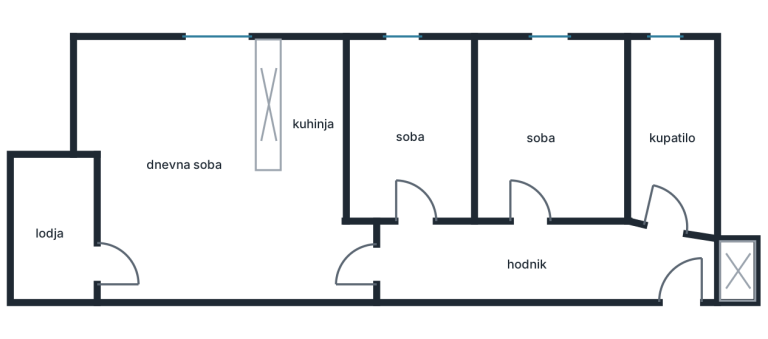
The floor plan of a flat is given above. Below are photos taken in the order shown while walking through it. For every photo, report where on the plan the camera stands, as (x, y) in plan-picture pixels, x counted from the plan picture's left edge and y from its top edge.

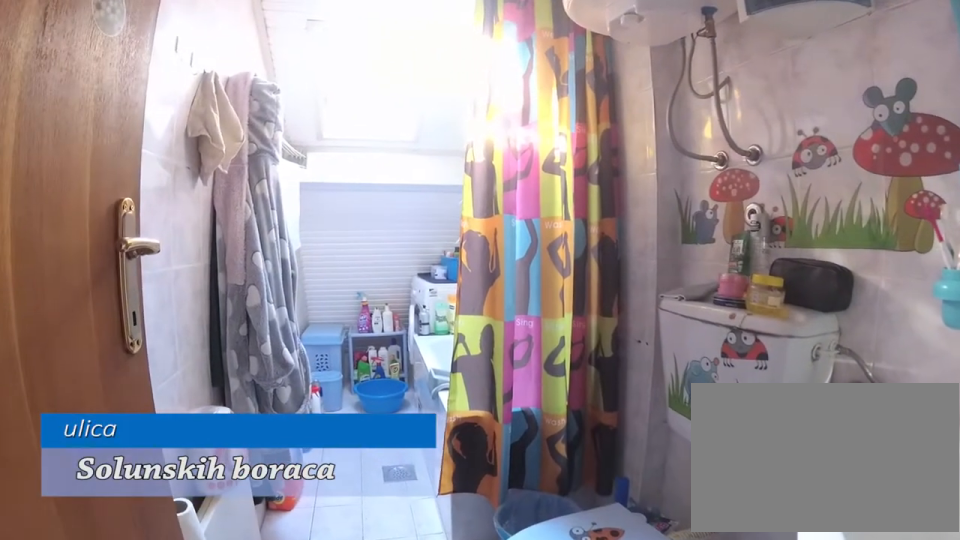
(664, 218)
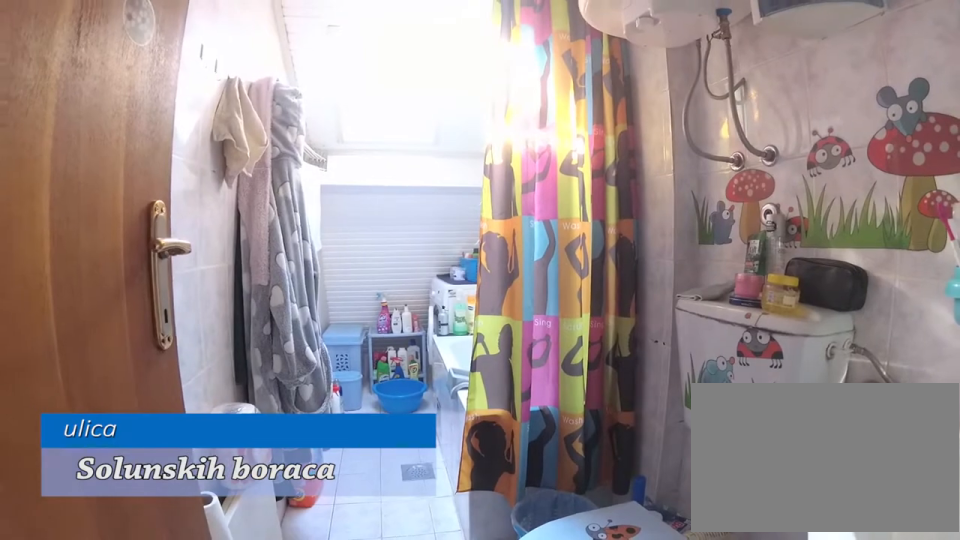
(664, 203)
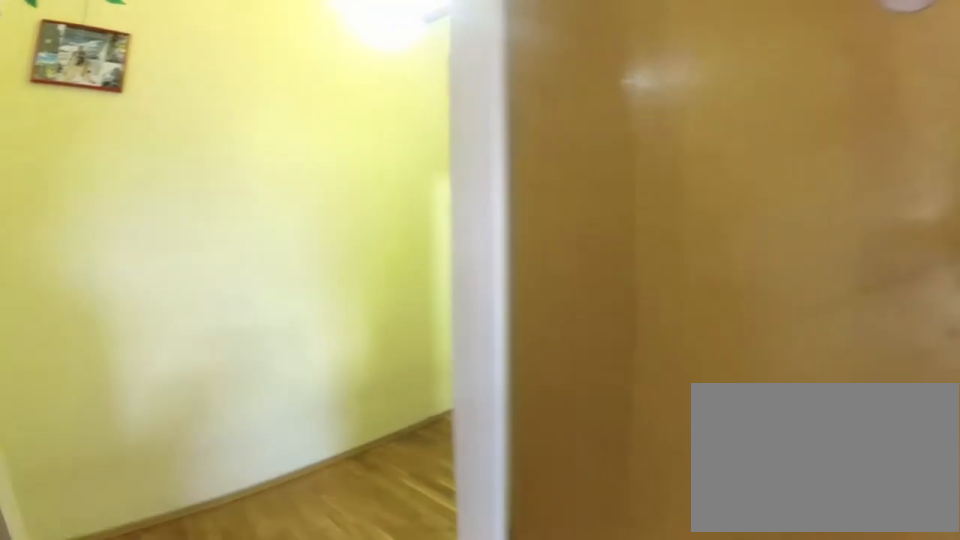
(555, 160)
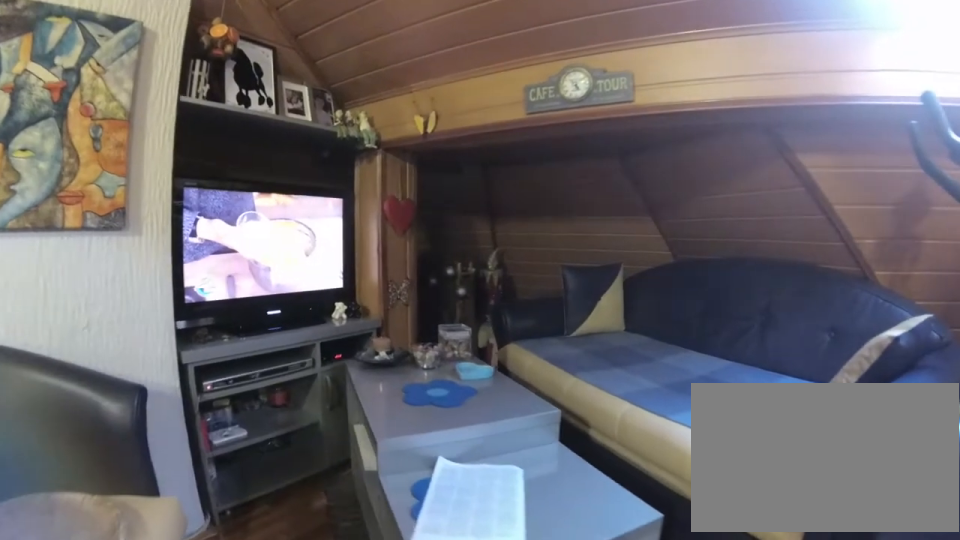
(205, 164)
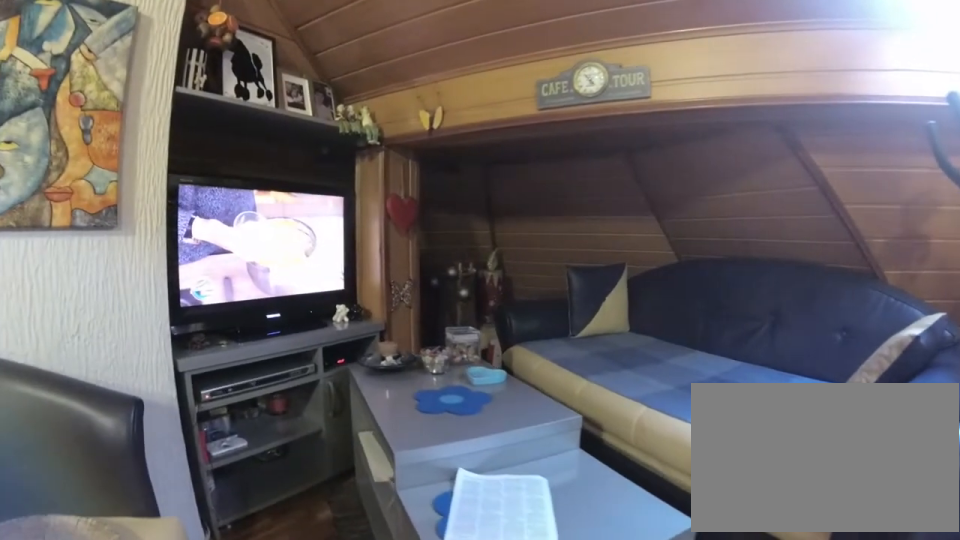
(194, 156)
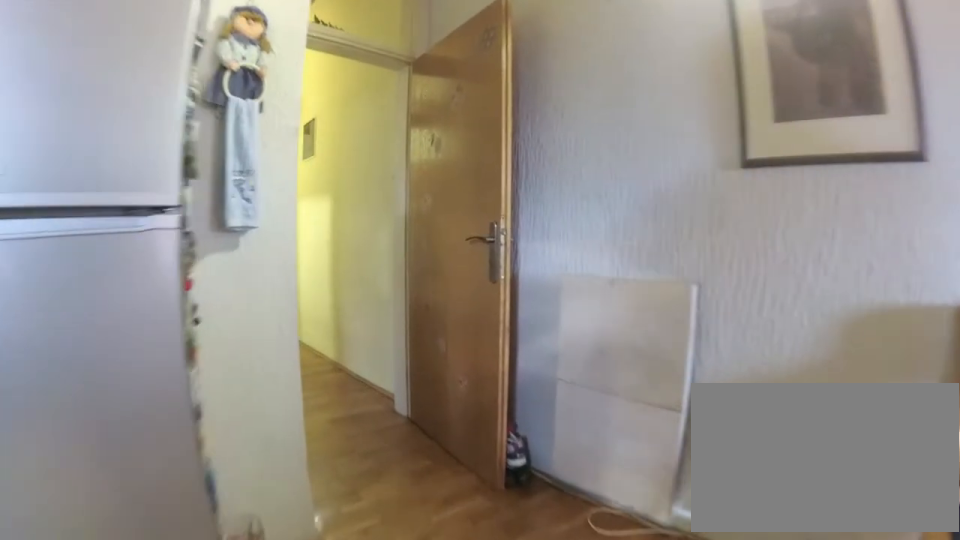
(253, 242)
